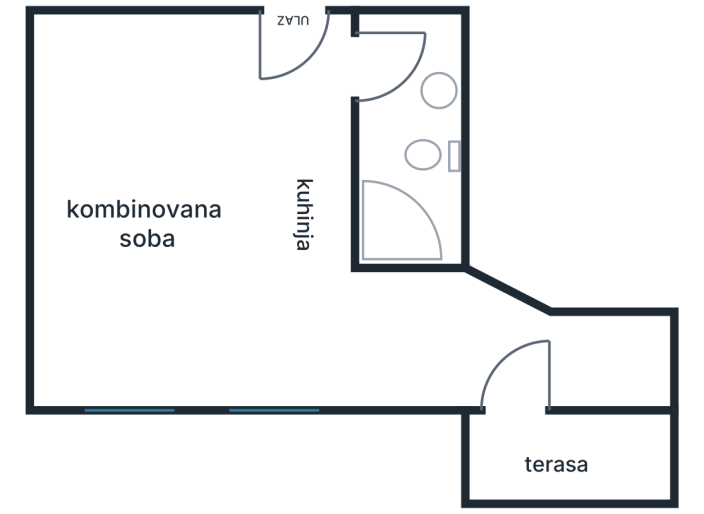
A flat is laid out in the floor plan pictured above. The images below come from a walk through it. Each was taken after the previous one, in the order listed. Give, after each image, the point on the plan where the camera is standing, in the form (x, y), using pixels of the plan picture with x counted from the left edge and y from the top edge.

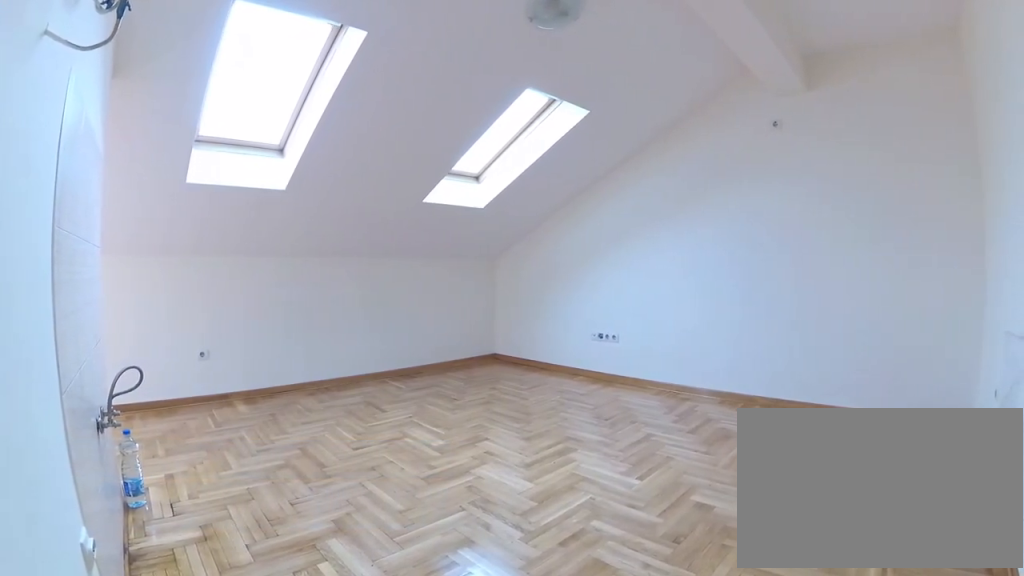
(341, 46)
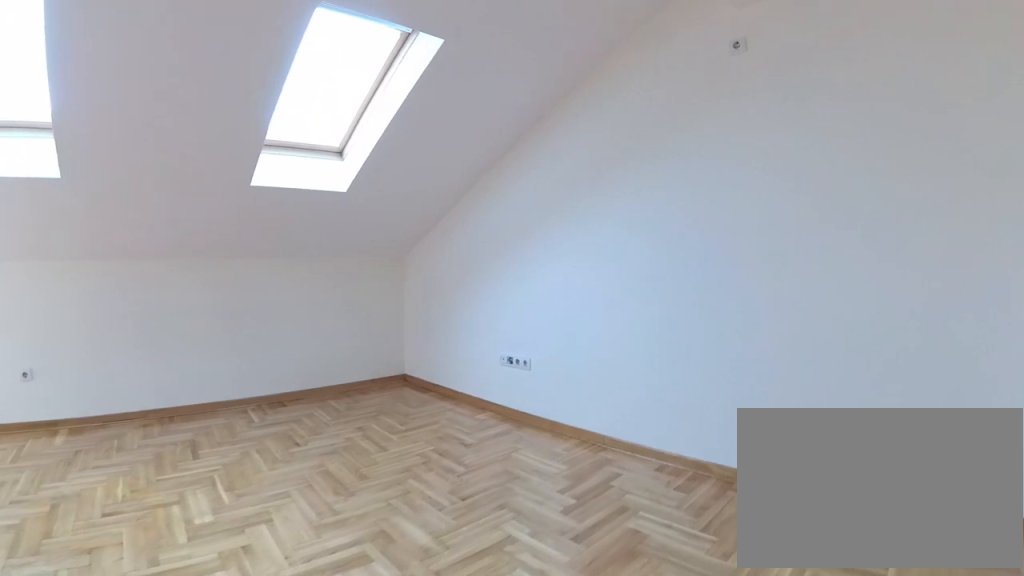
(219, 72)
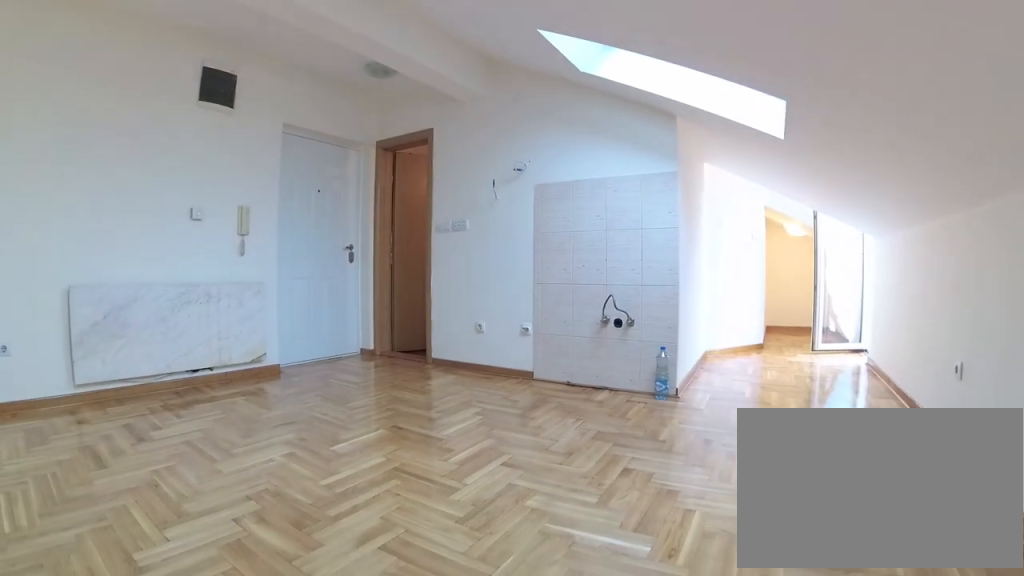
(81, 308)
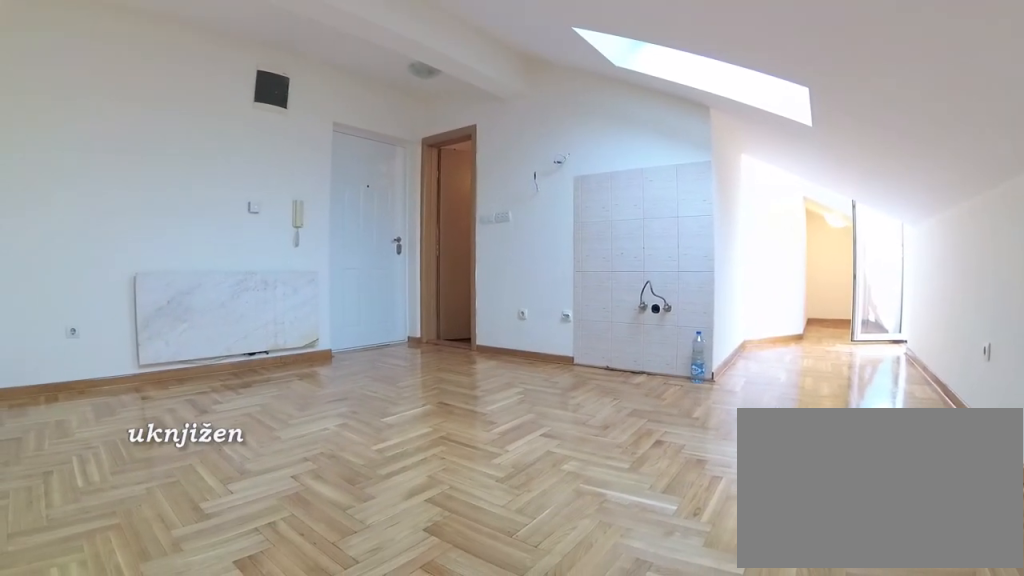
(88, 331)
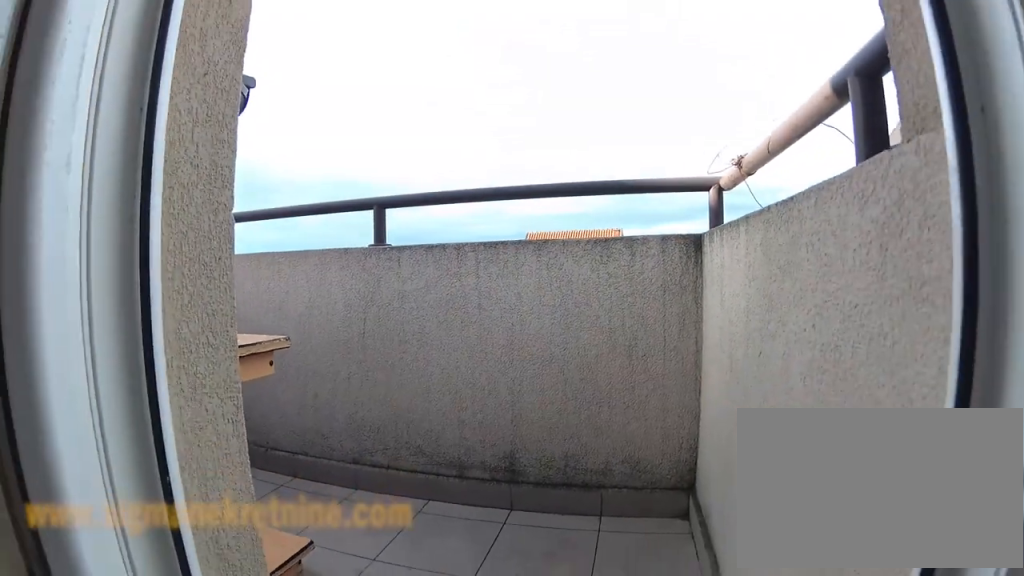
(511, 377)
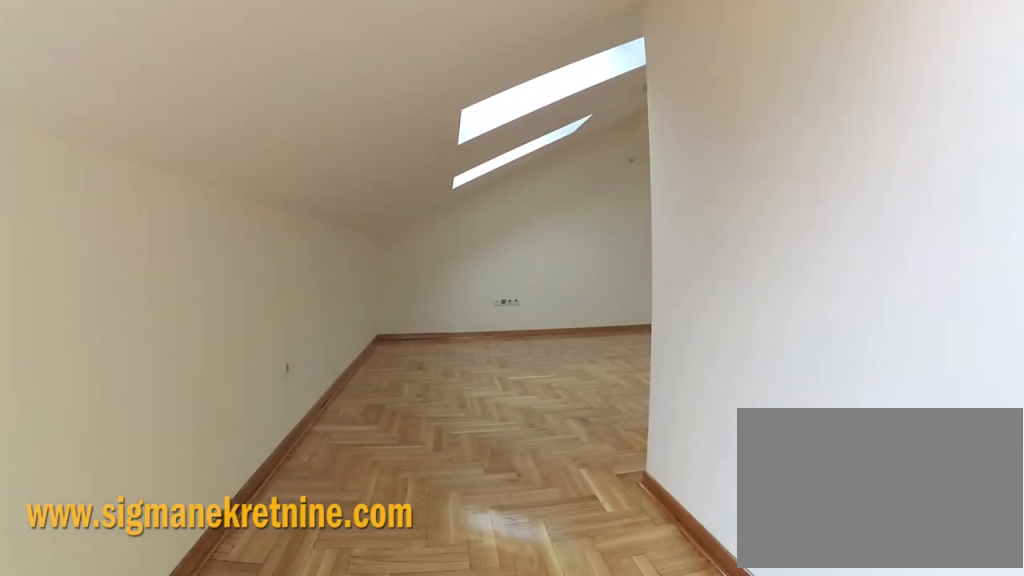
(521, 356)
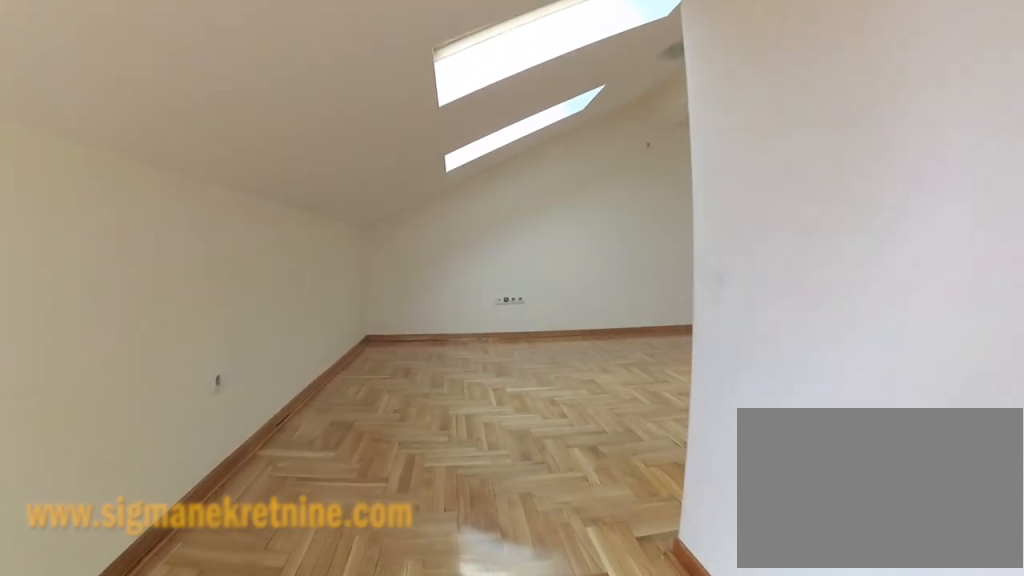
(456, 345)
